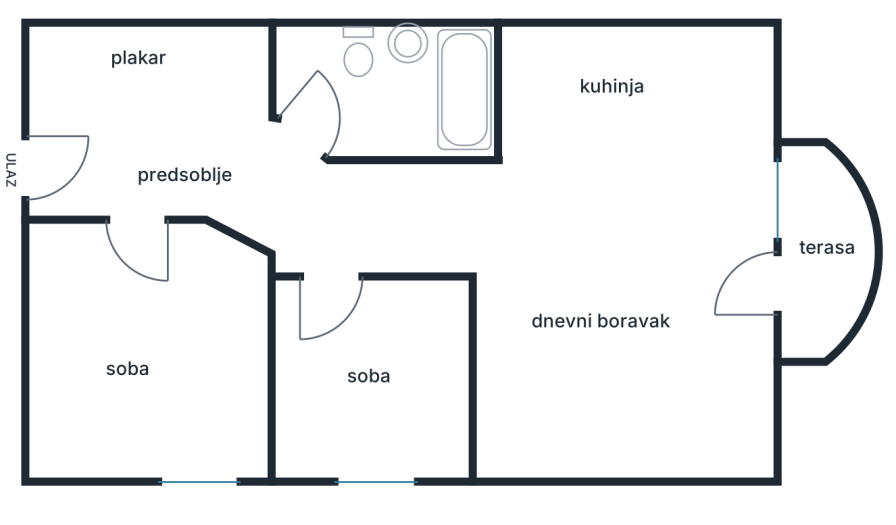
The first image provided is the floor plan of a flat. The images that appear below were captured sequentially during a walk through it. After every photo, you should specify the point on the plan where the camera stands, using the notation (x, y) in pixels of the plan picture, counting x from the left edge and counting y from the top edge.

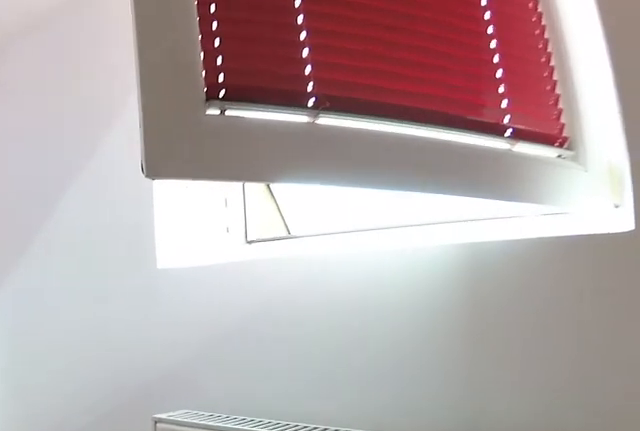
(319, 395)
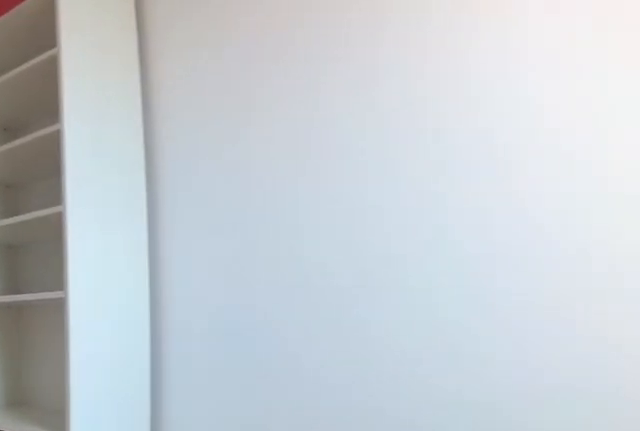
(310, 422)
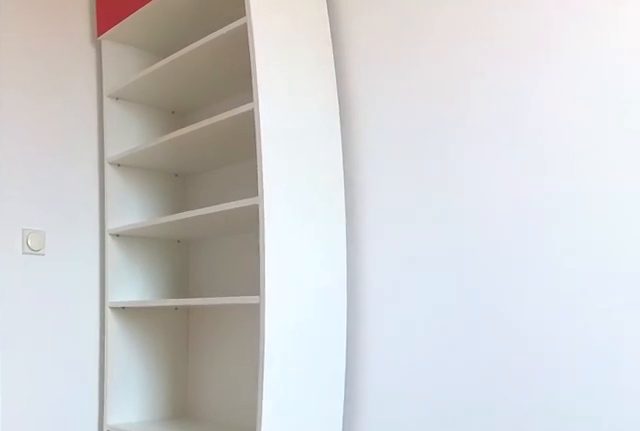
(323, 394)
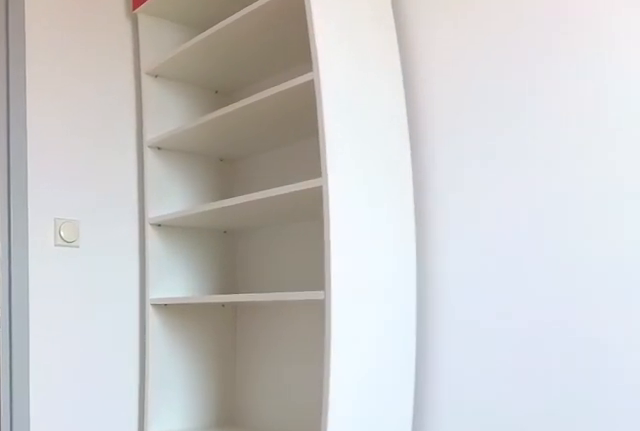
(322, 382)
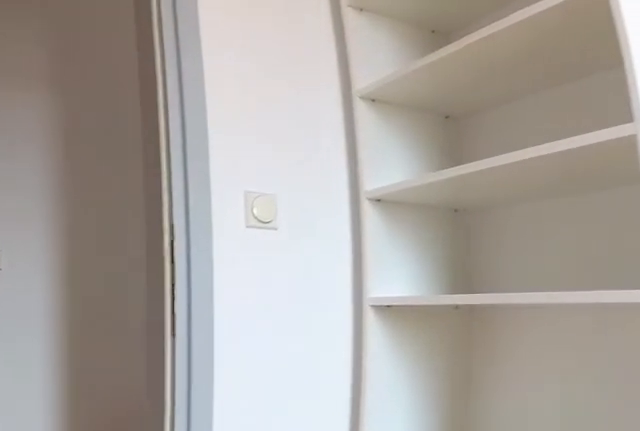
(321, 357)
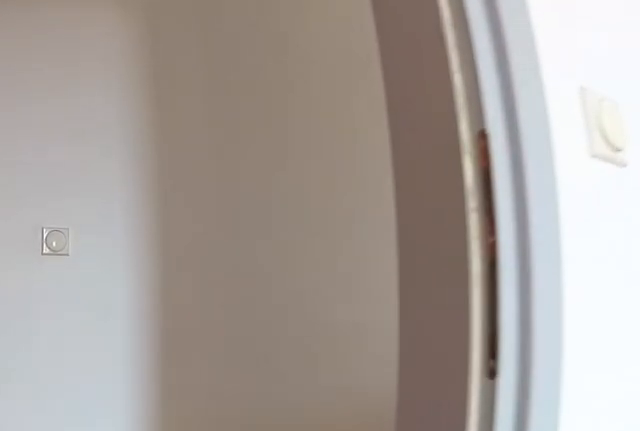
(321, 321)
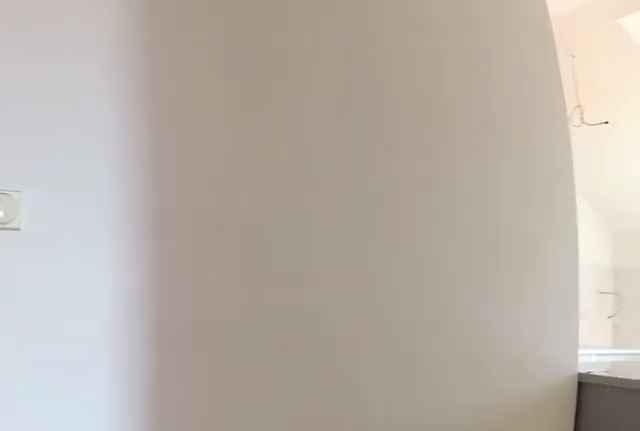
(323, 289)
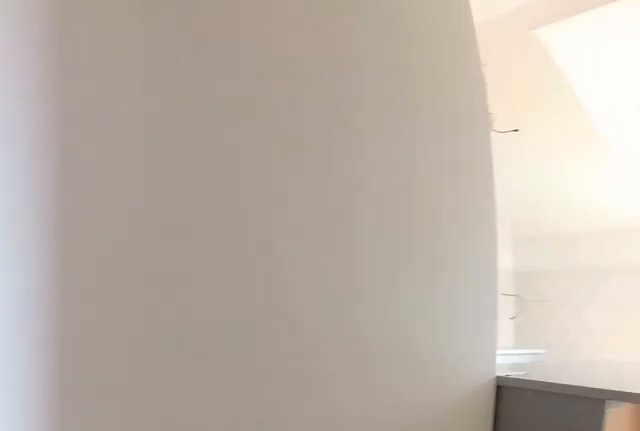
(322, 282)
